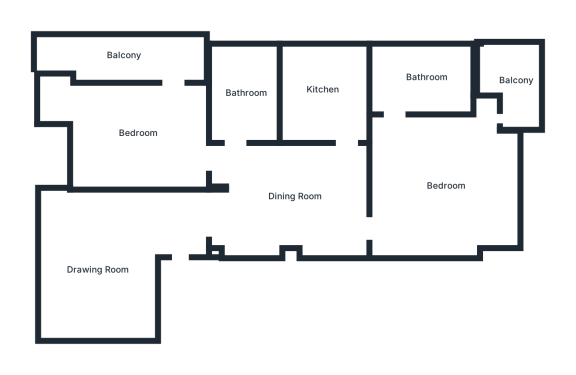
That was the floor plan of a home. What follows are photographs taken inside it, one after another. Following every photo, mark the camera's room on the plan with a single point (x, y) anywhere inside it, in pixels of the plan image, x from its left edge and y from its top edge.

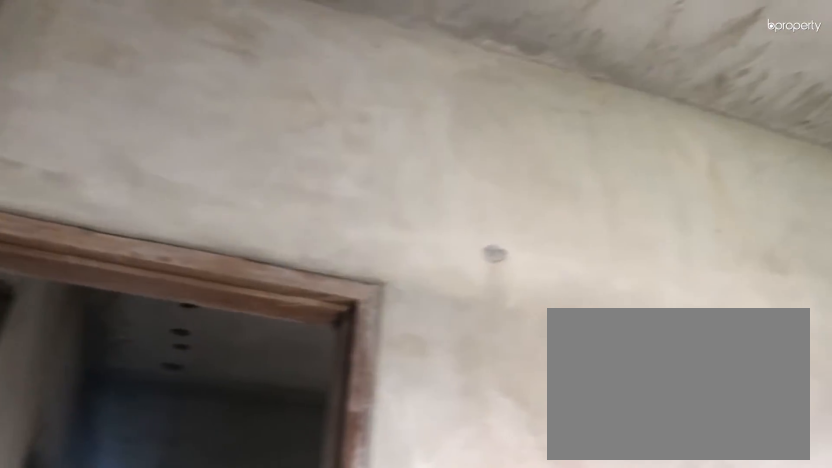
(446, 186)
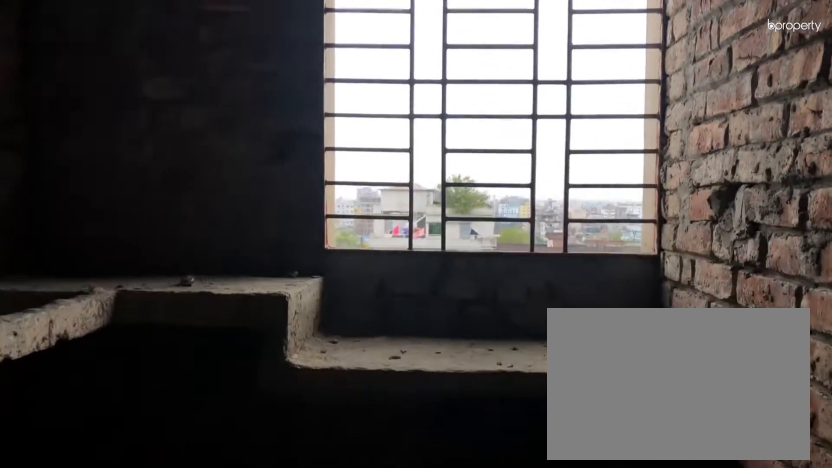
(321, 88)
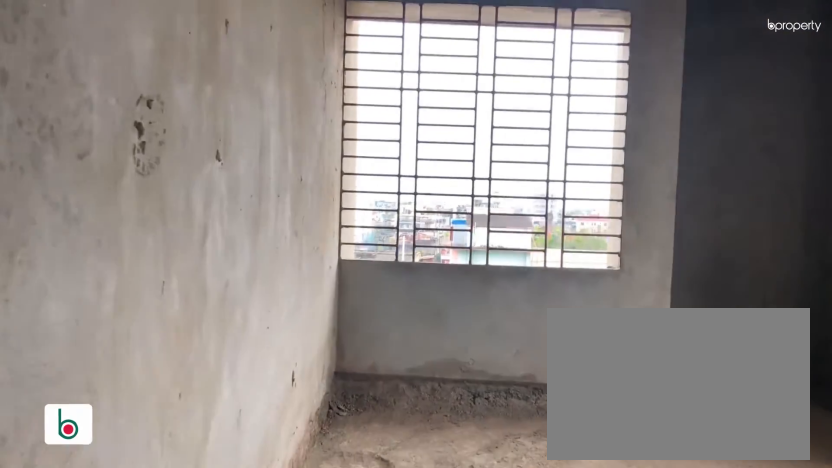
(136, 133)
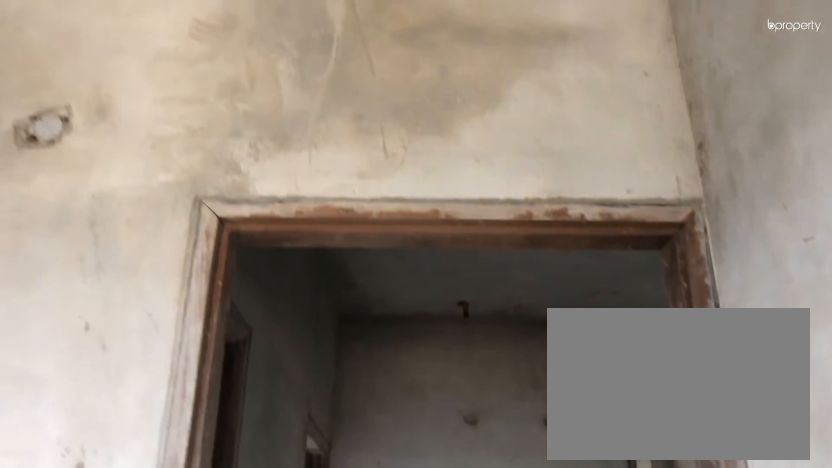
(136, 133)
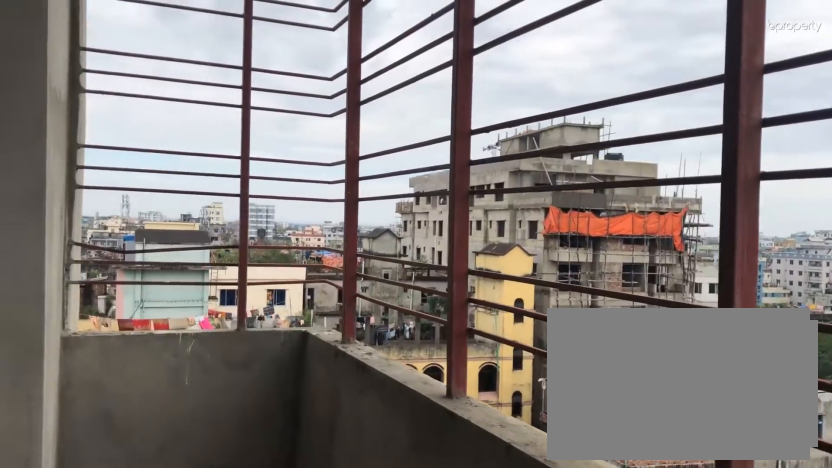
(125, 56)
